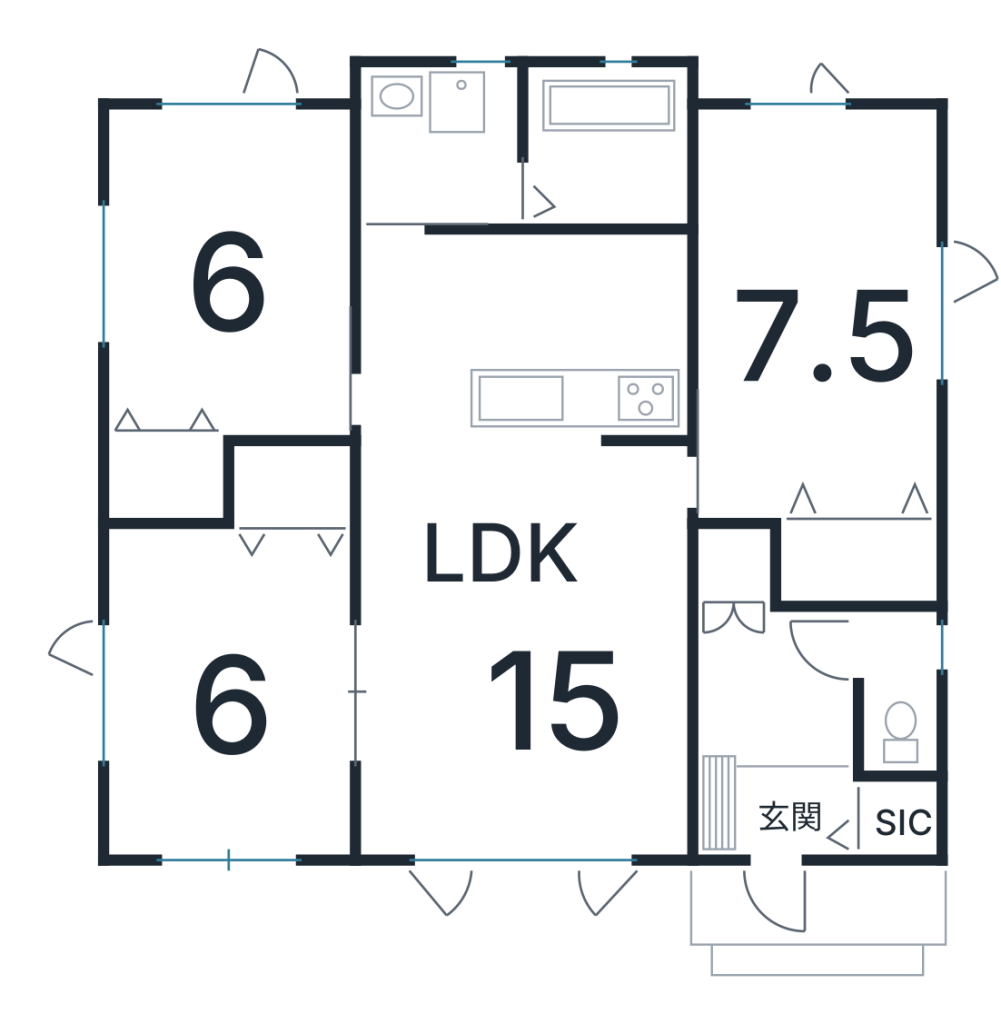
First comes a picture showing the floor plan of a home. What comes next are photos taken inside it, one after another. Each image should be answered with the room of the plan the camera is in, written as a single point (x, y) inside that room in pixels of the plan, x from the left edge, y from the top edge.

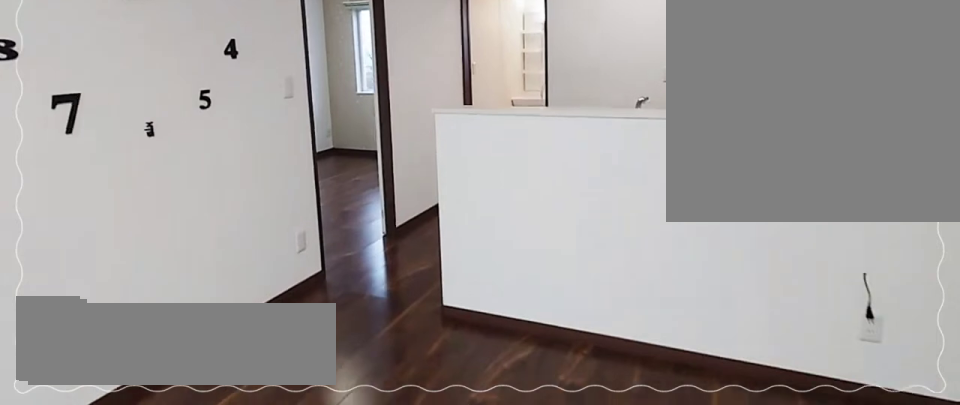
(518, 680)
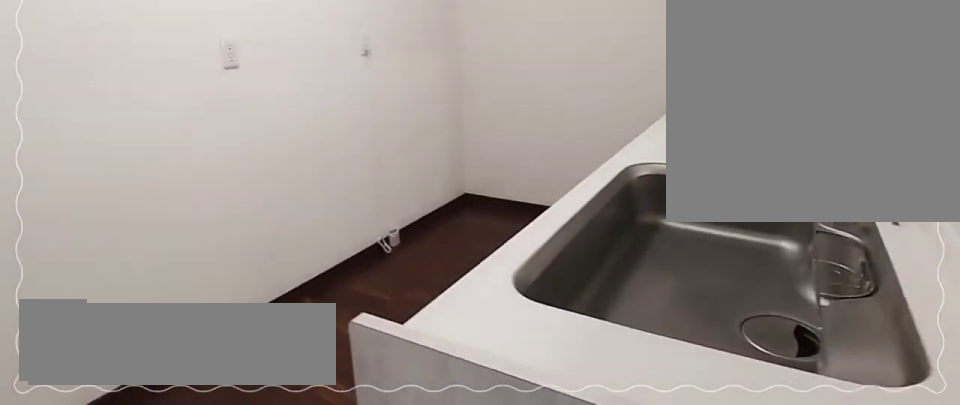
(529, 340)
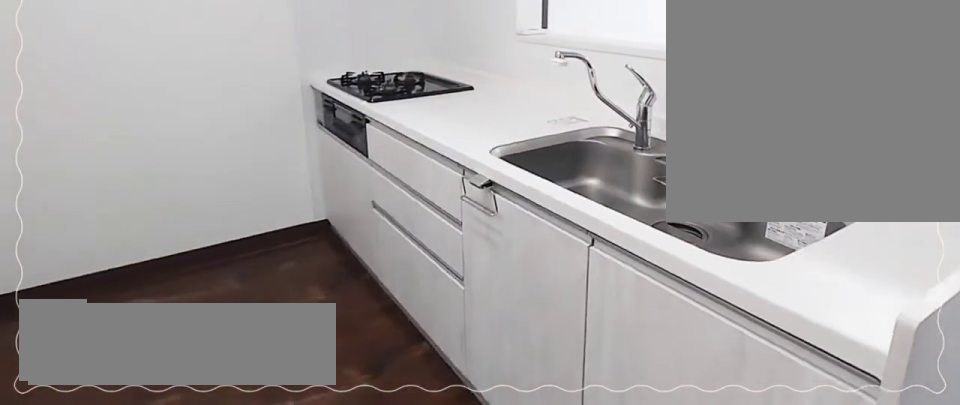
(529, 340)
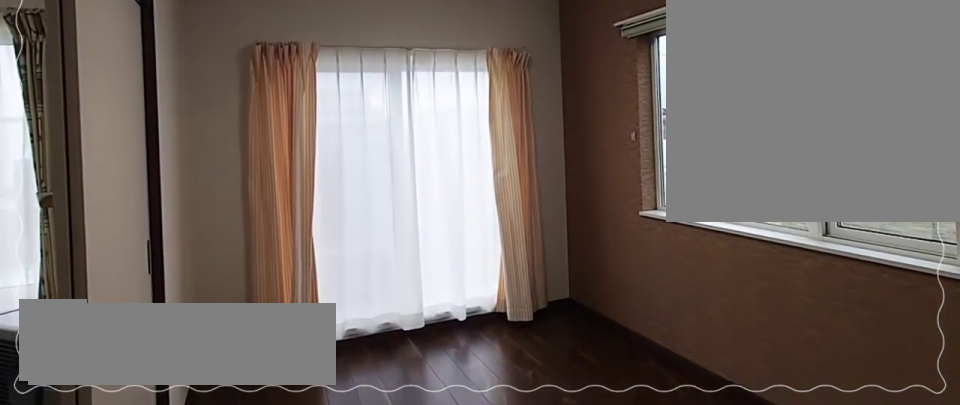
(228, 719)
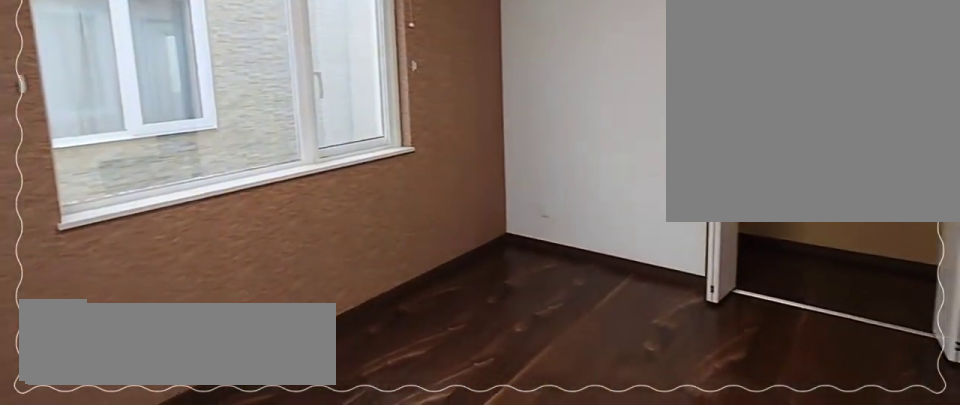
(228, 719)
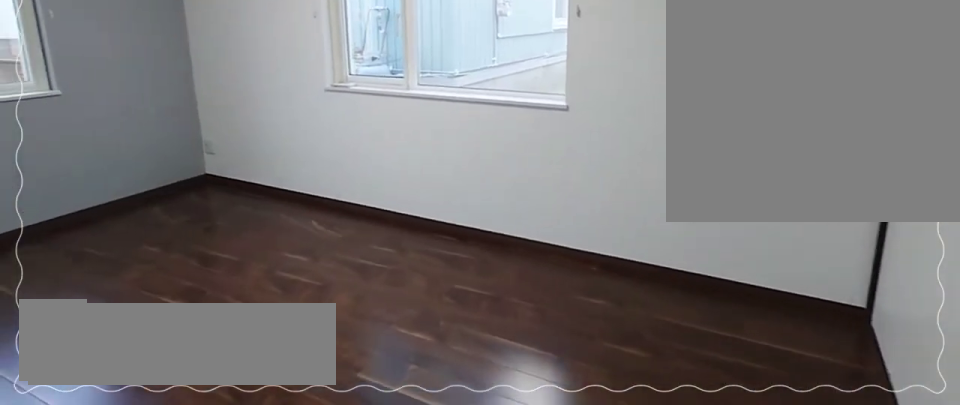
(823, 375)
